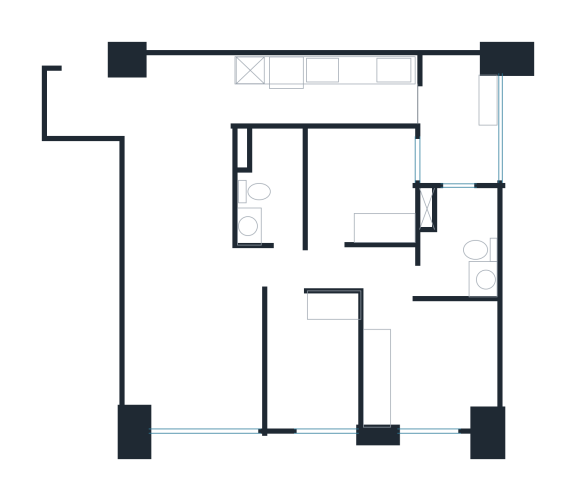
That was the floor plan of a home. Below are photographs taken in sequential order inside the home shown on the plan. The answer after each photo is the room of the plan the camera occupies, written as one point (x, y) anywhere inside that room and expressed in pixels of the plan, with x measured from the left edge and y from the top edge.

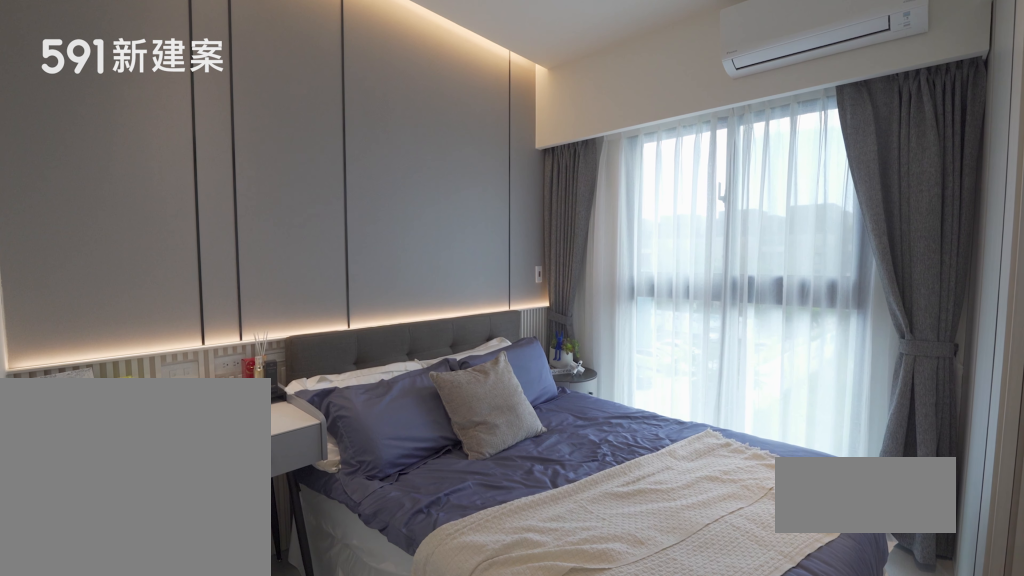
(426, 351)
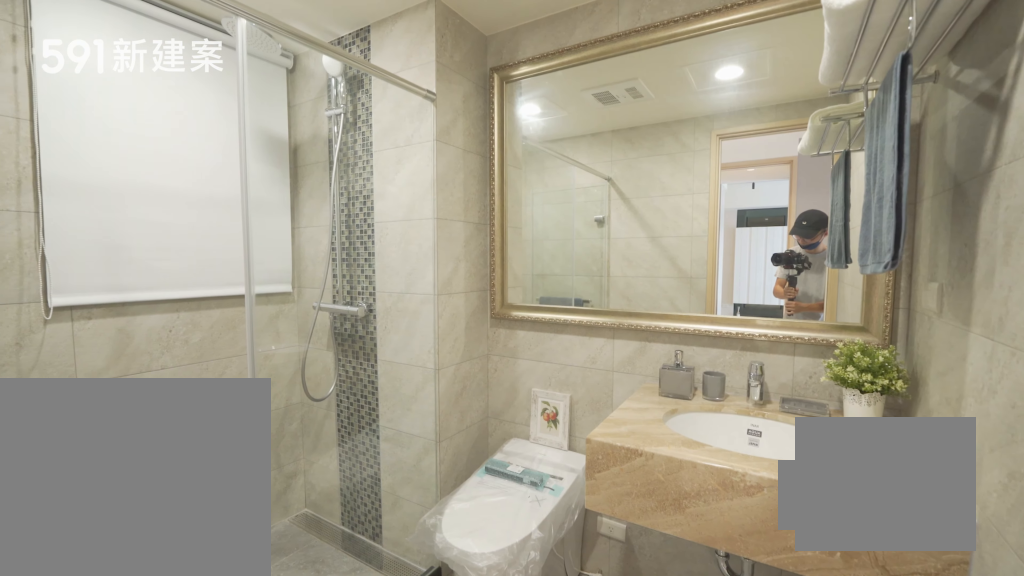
(462, 241)
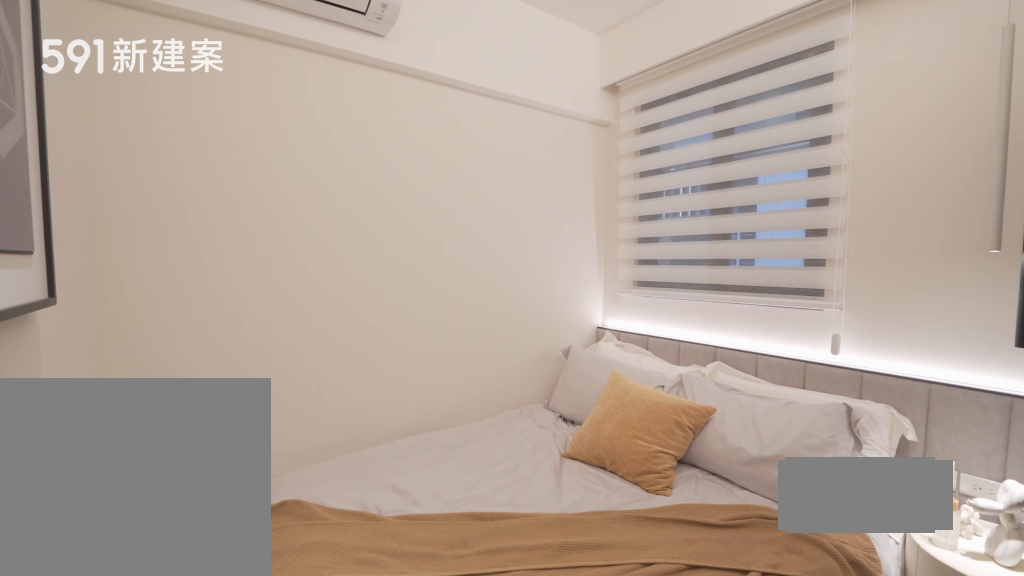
(364, 183)
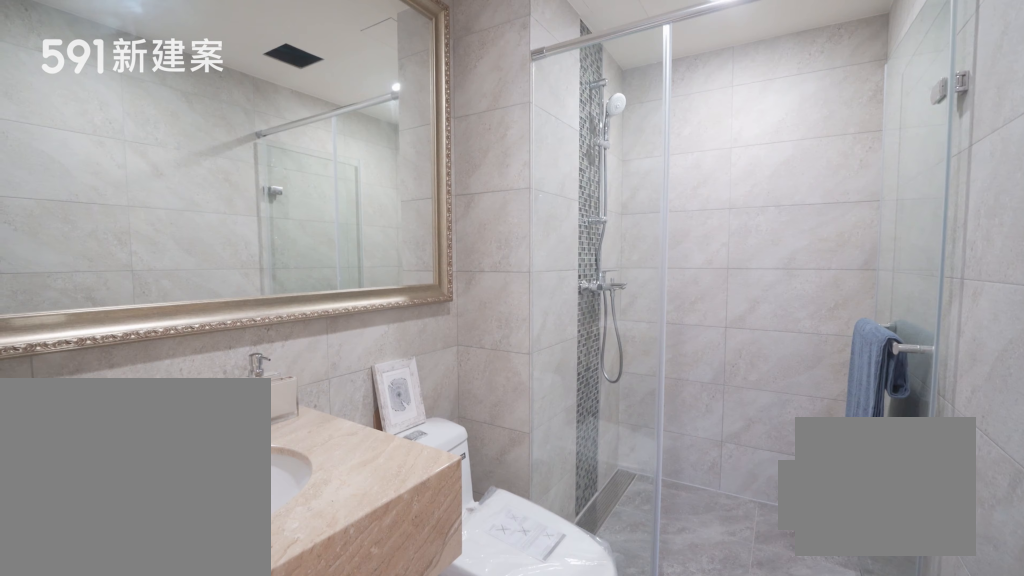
(271, 185)
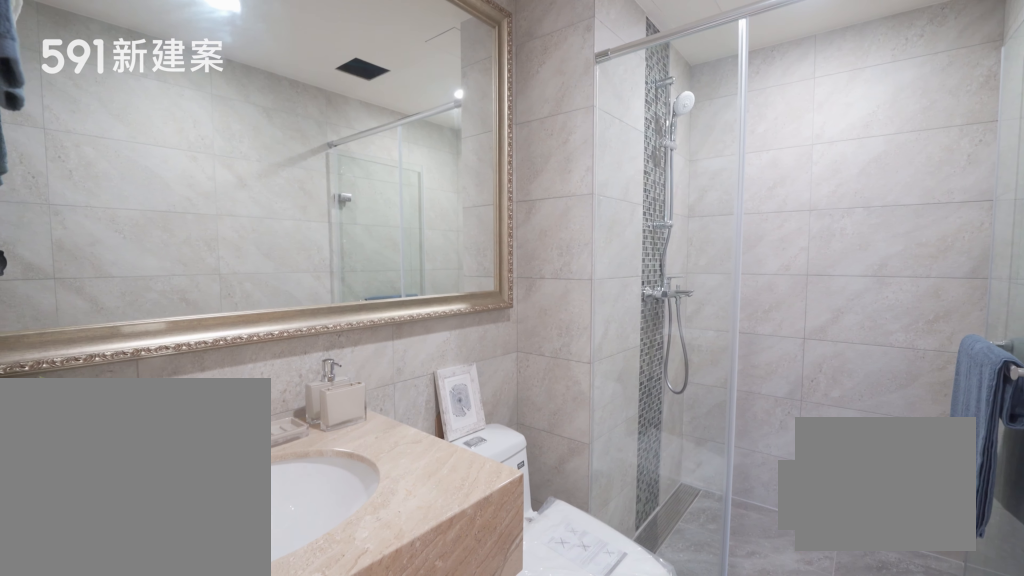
(271, 185)
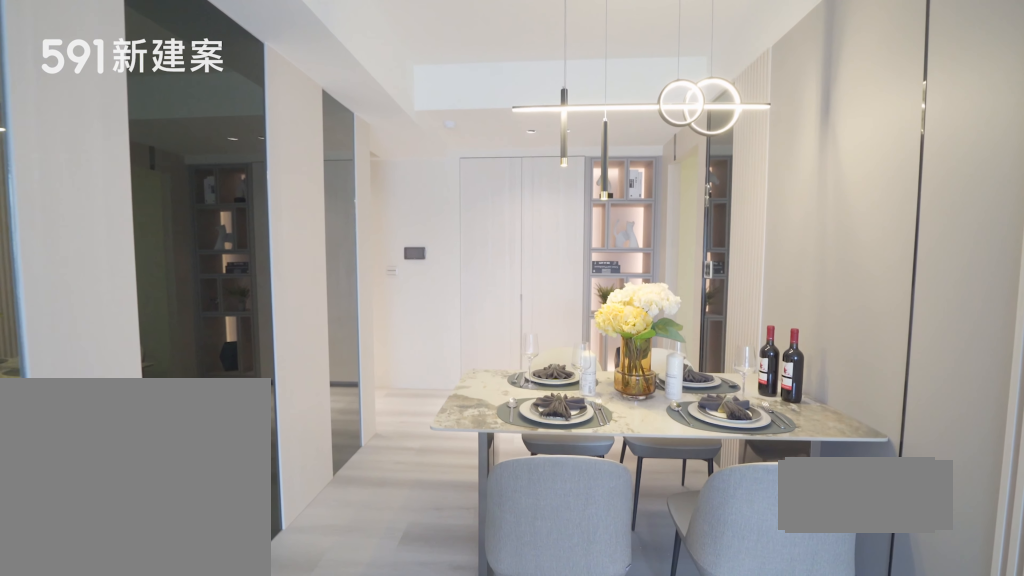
(182, 181)
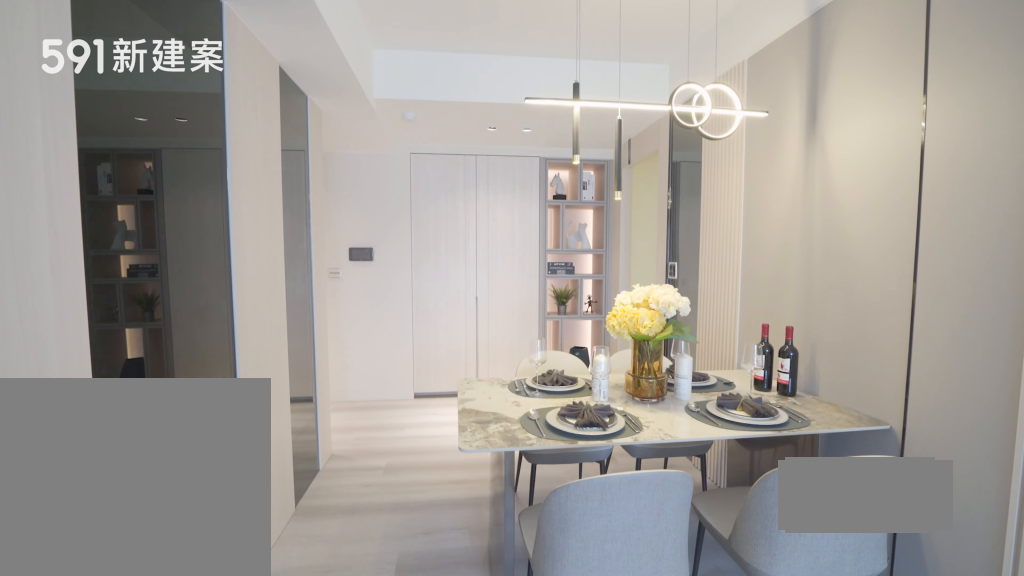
(182, 181)
